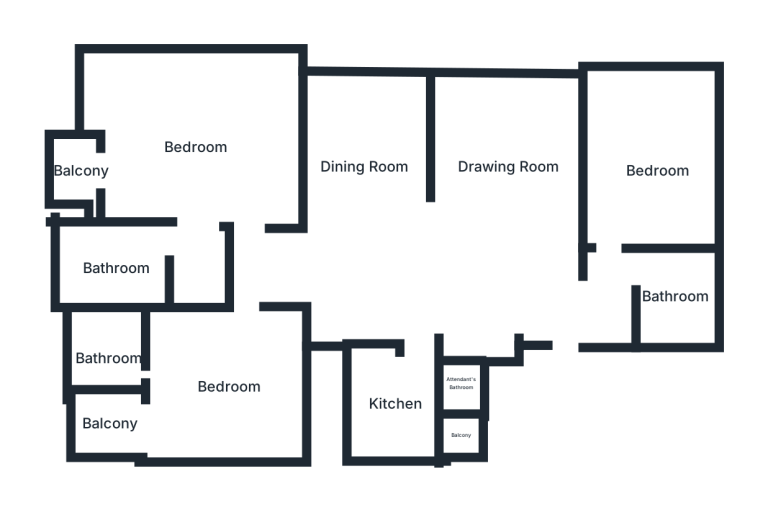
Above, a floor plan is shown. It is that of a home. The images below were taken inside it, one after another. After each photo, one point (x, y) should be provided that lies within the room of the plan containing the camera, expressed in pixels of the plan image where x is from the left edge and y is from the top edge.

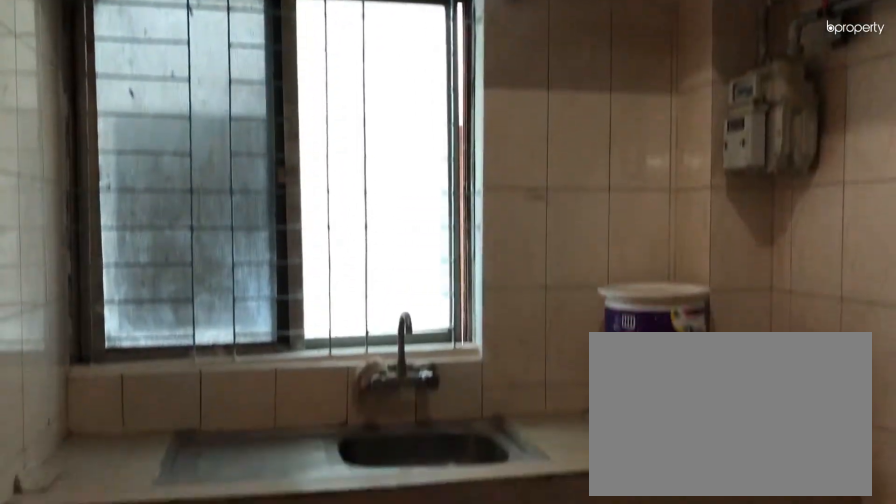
(398, 401)
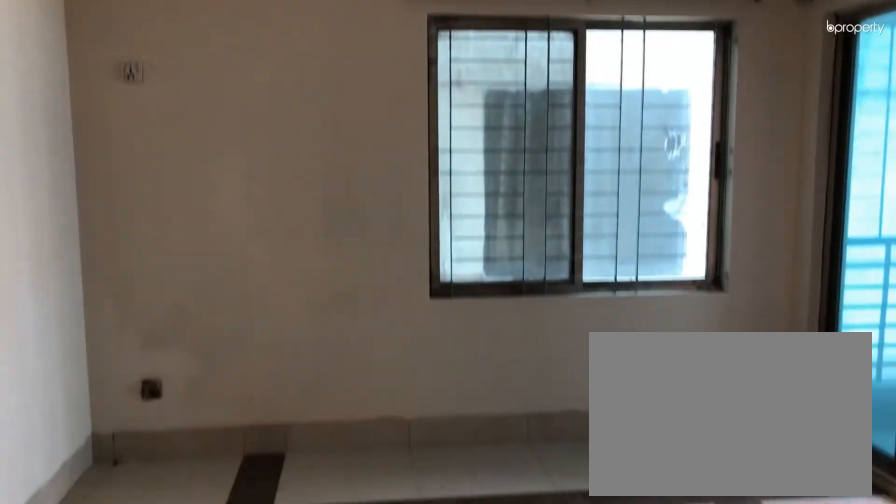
(227, 385)
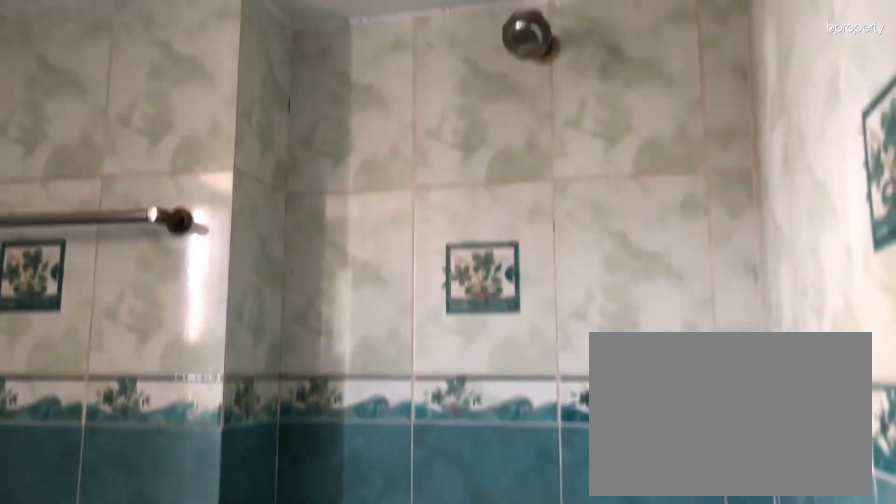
(110, 355)
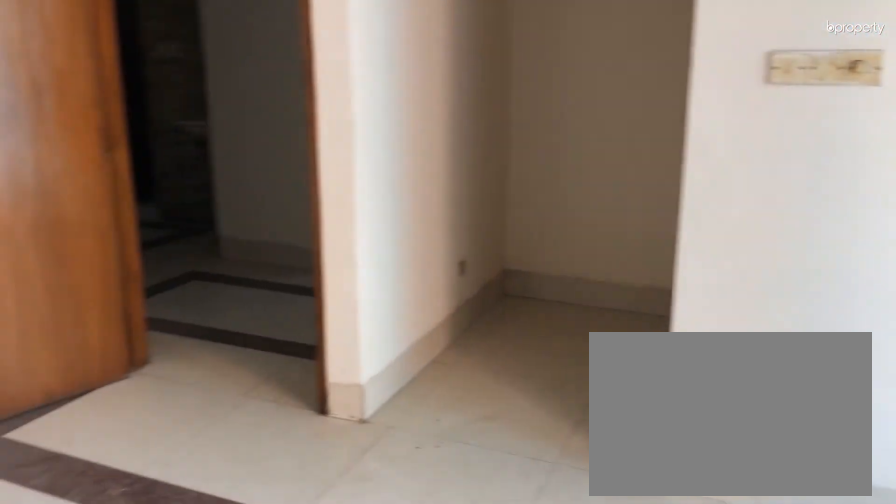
(196, 142)
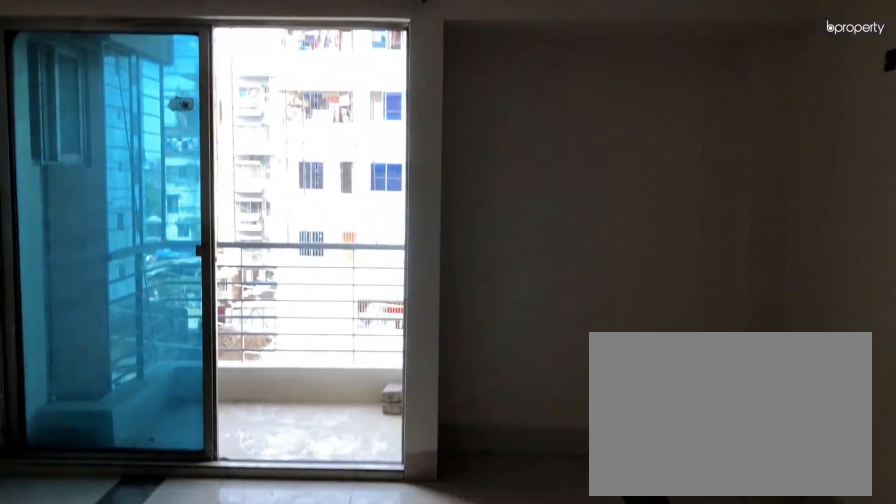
(196, 142)
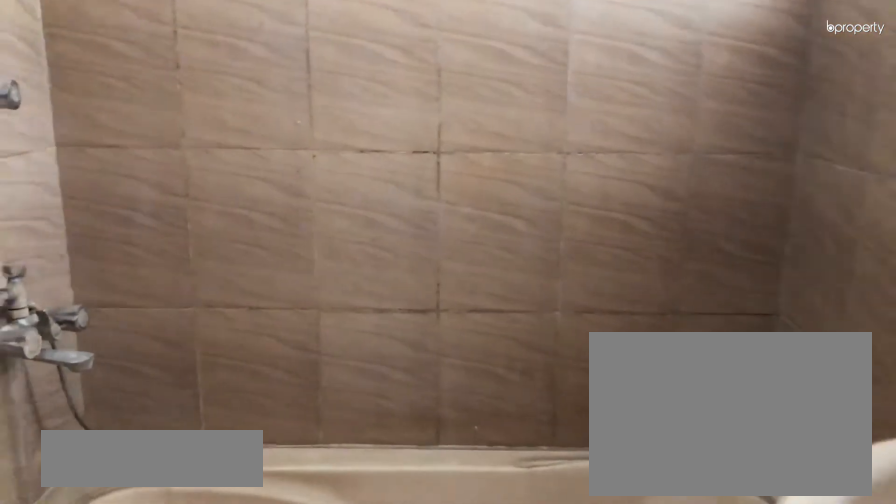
(117, 266)
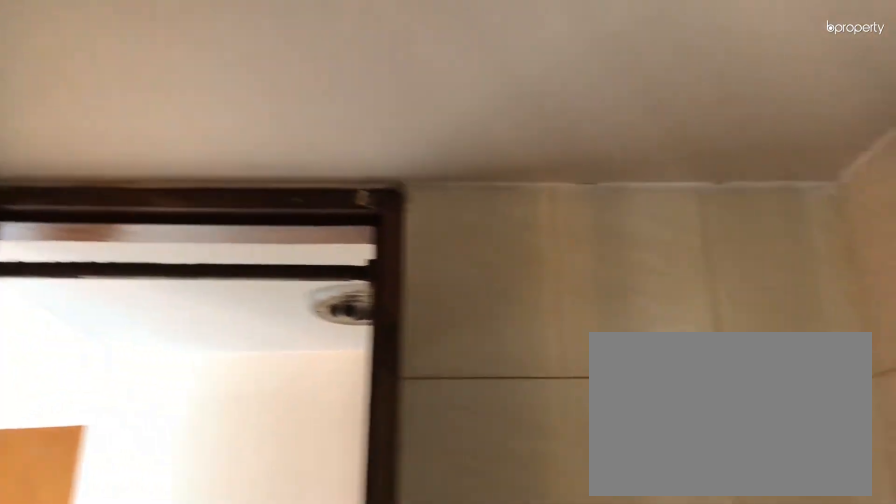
(117, 266)
